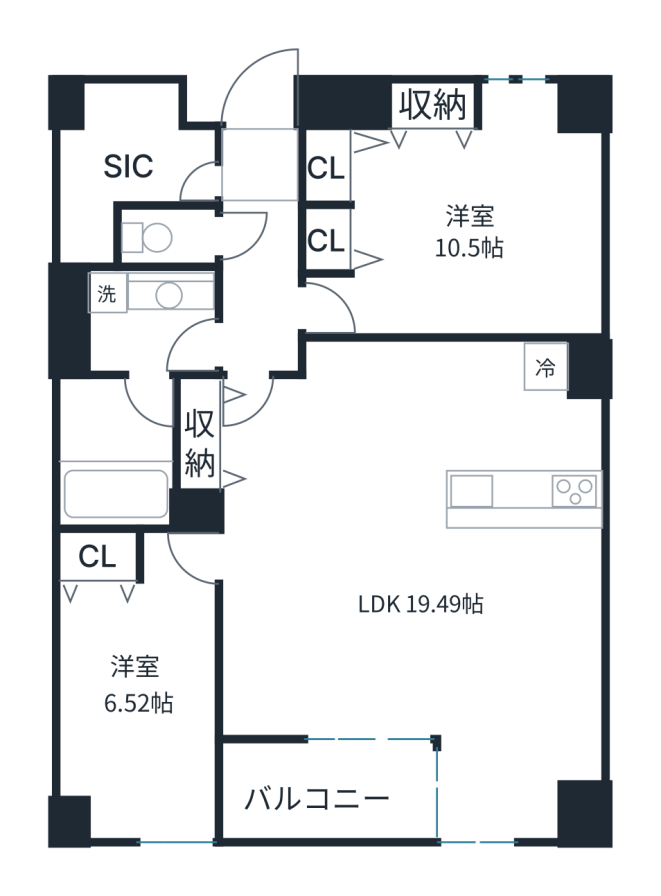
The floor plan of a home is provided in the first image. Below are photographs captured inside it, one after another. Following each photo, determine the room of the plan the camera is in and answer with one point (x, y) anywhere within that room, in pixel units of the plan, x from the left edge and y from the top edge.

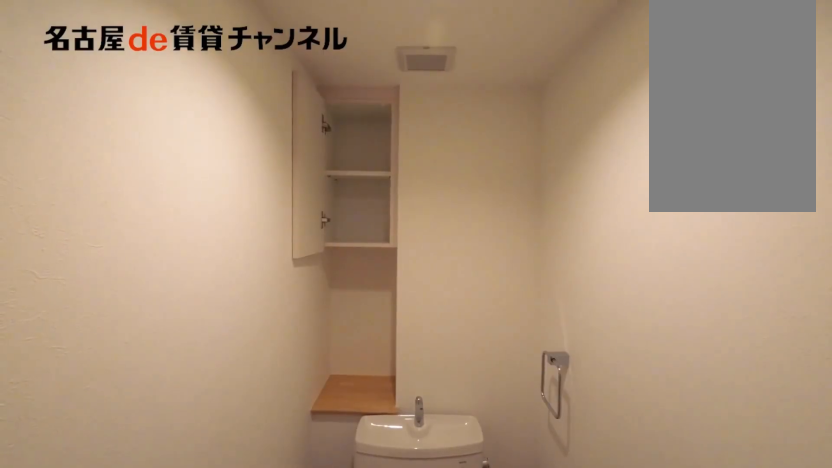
(166, 236)
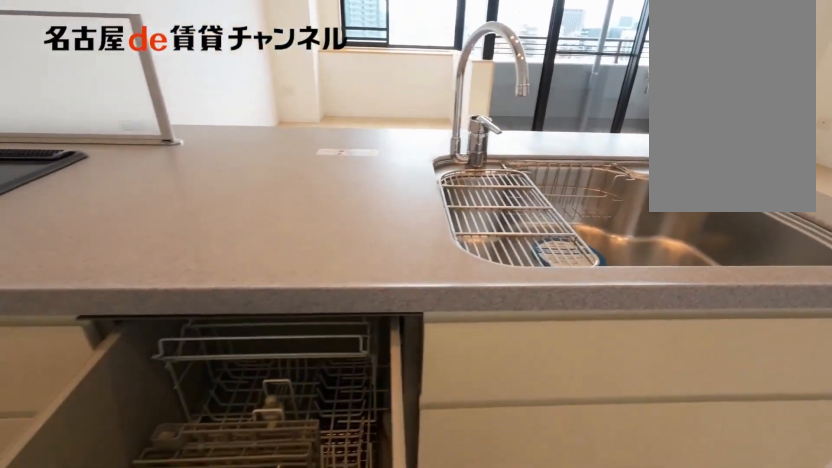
(523, 498)
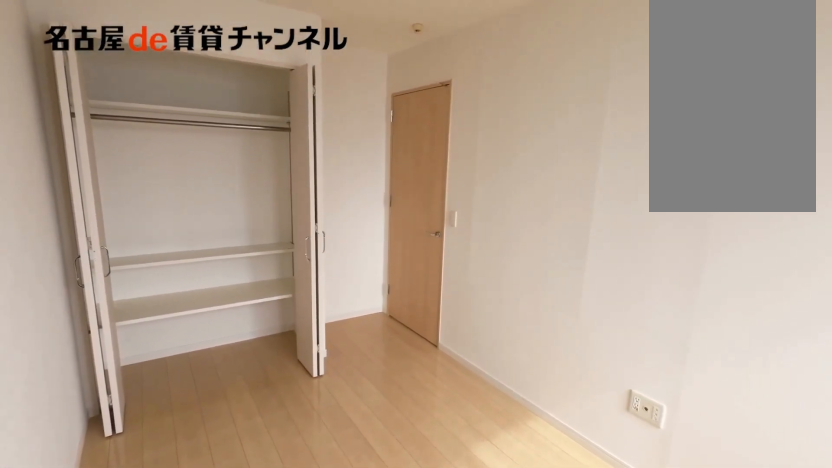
(144, 678)
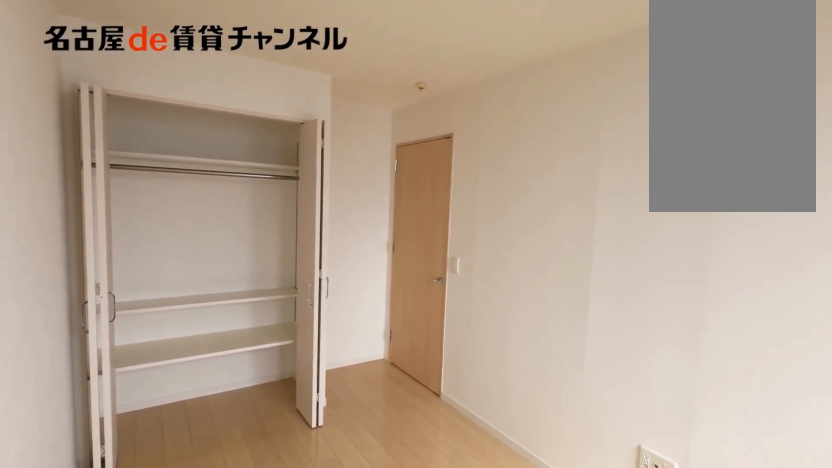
(144, 678)
